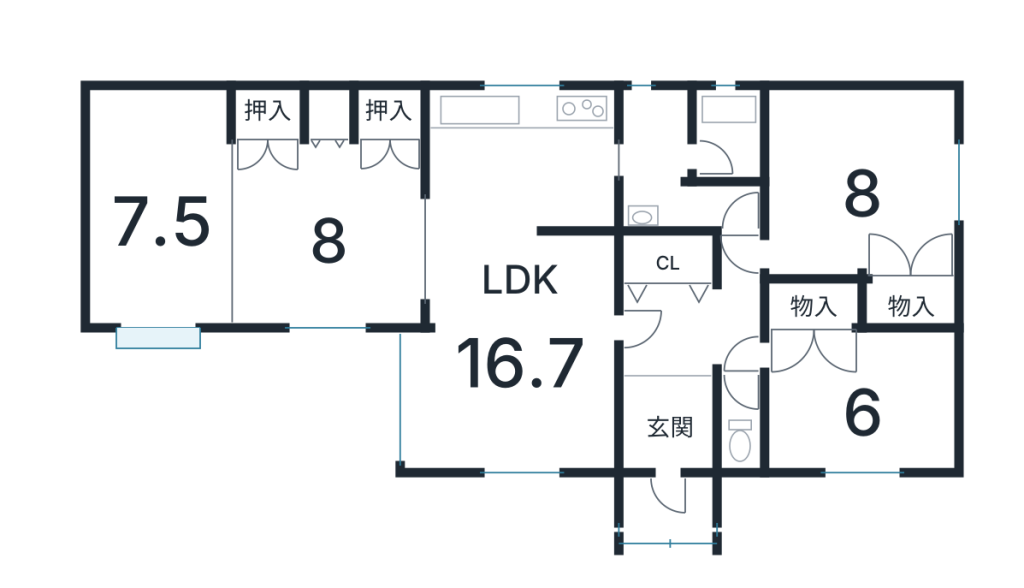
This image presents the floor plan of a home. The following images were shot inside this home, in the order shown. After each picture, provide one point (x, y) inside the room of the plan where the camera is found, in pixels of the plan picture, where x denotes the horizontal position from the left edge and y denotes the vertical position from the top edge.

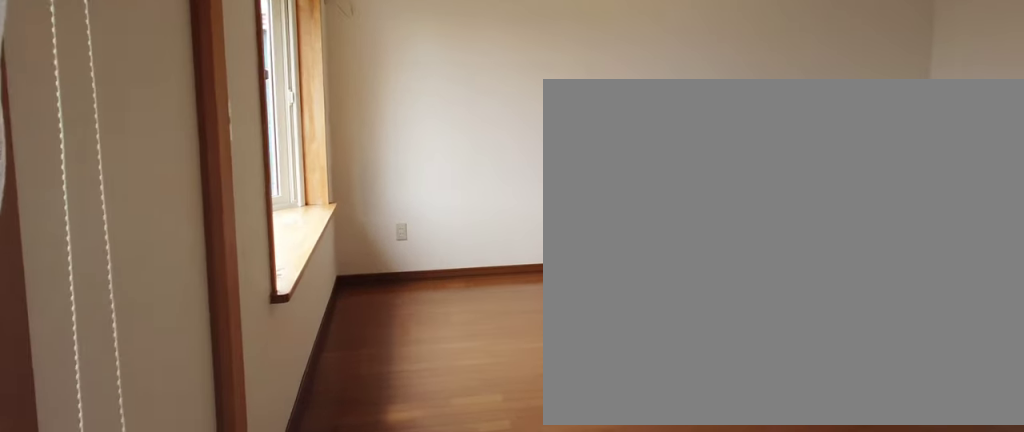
(151, 209)
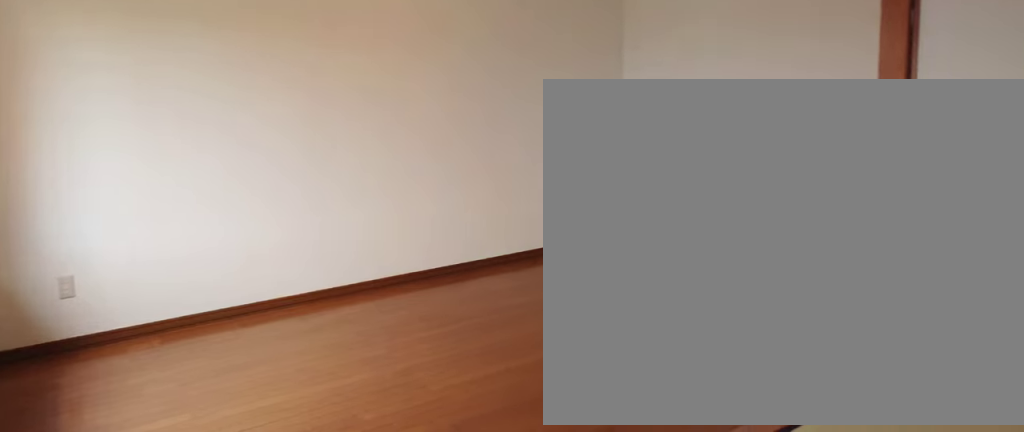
(151, 209)
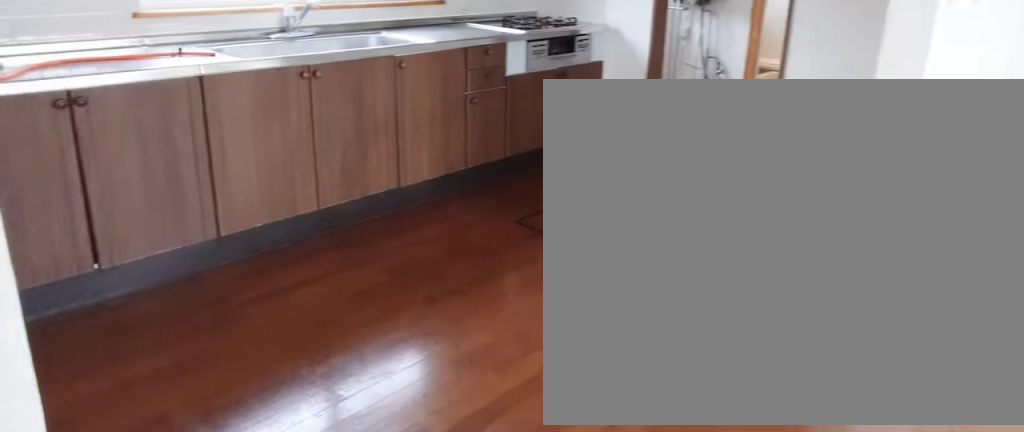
(521, 144)
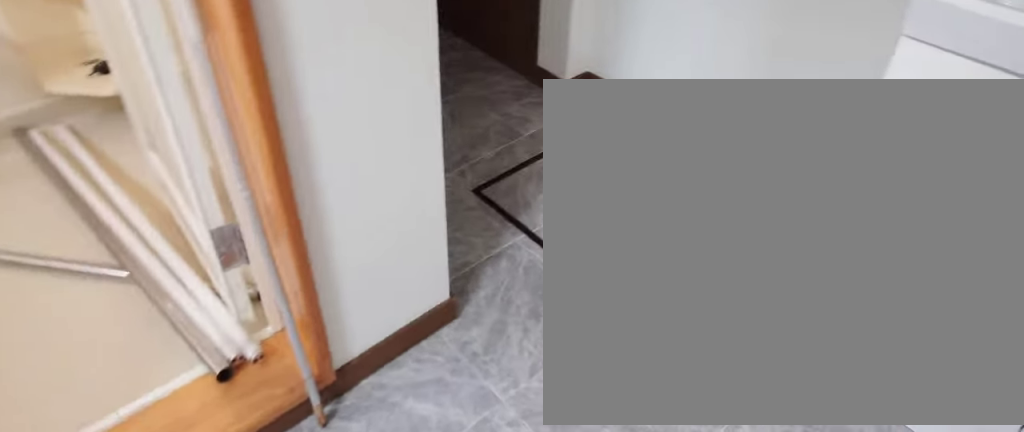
(653, 180)
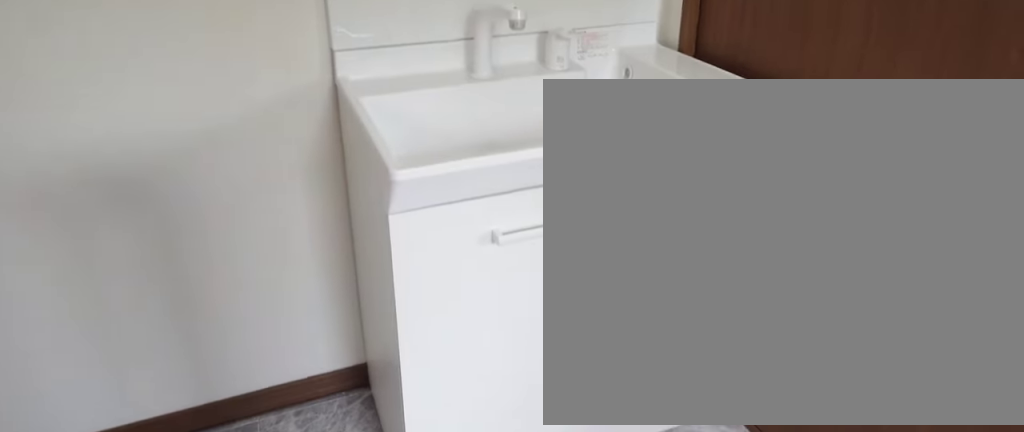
(653, 180)
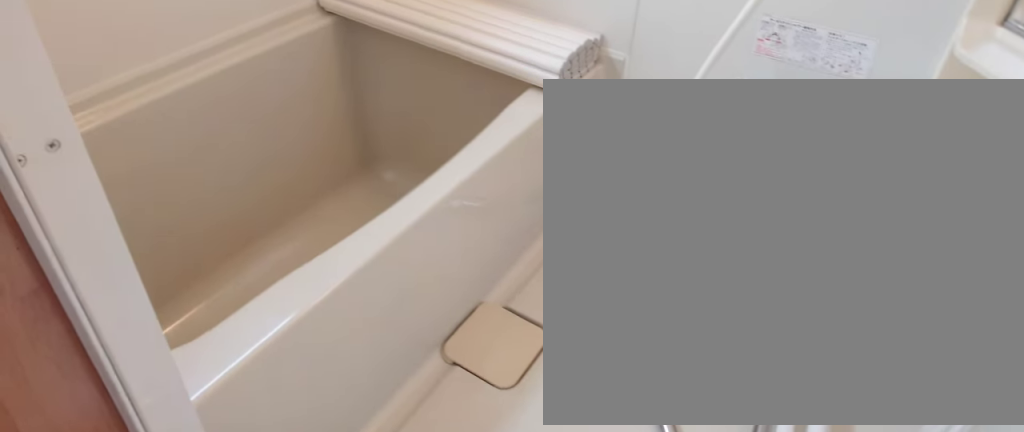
(729, 126)
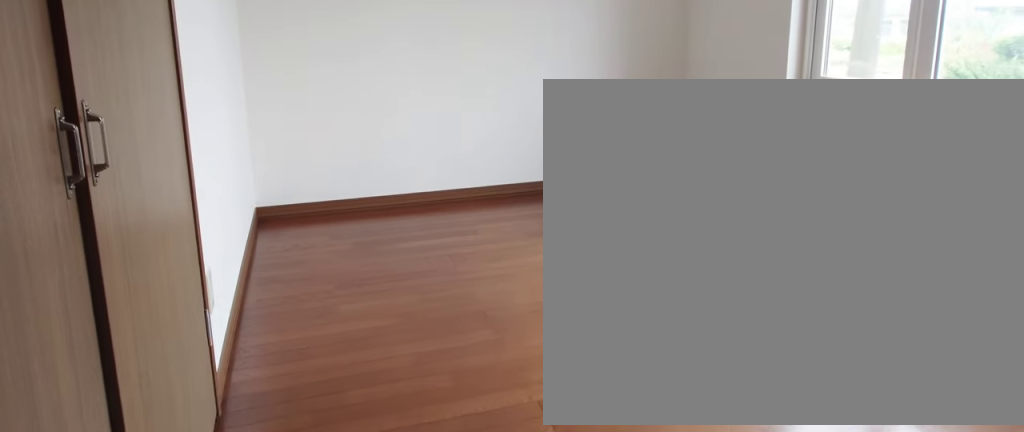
(854, 406)
